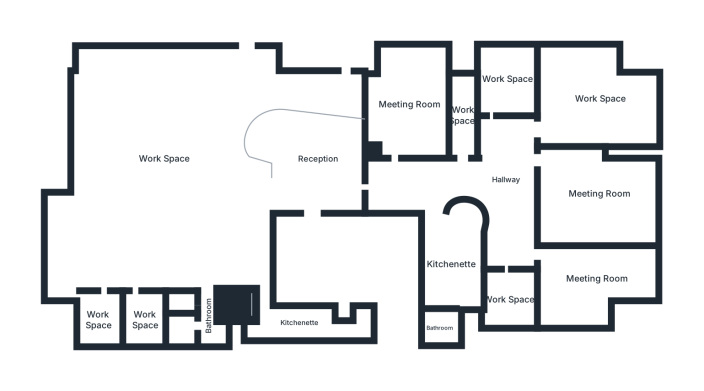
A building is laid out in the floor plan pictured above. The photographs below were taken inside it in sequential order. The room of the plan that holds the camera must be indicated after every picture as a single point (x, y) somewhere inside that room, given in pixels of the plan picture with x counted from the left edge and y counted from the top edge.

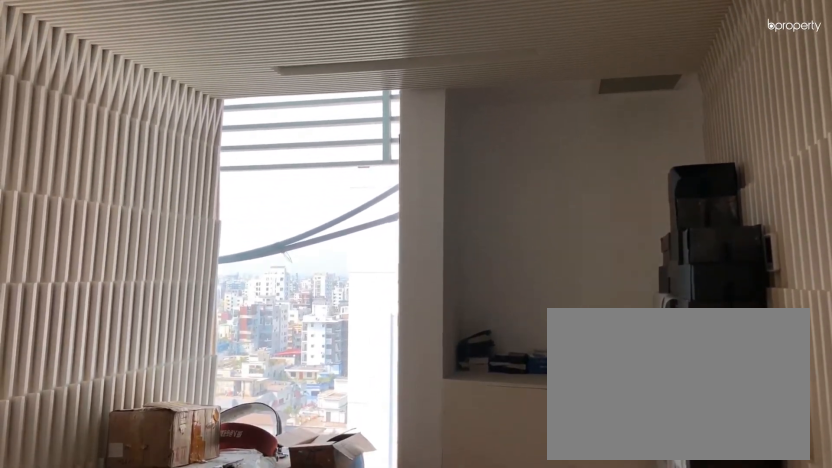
(508, 298)
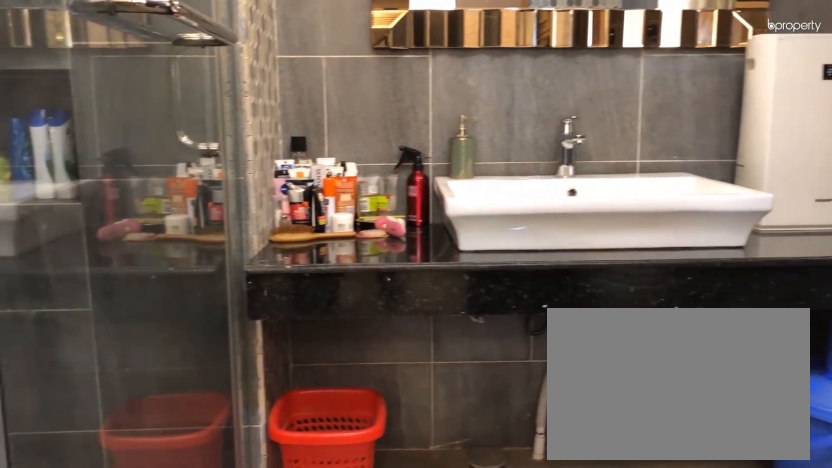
(440, 328)
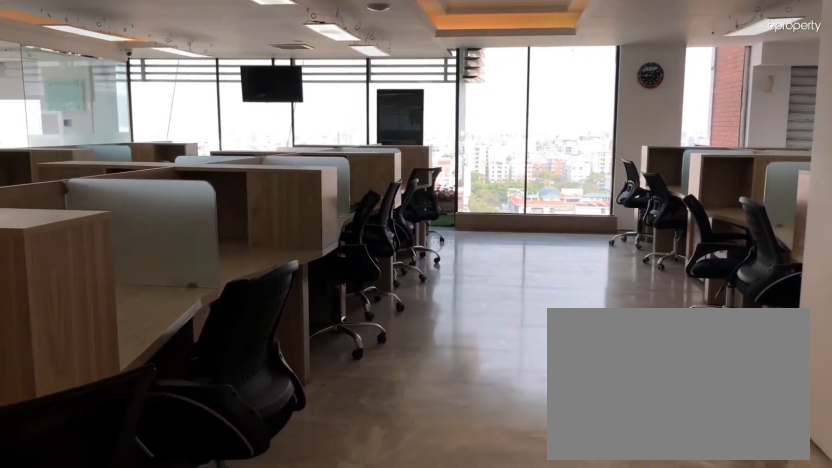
(164, 158)
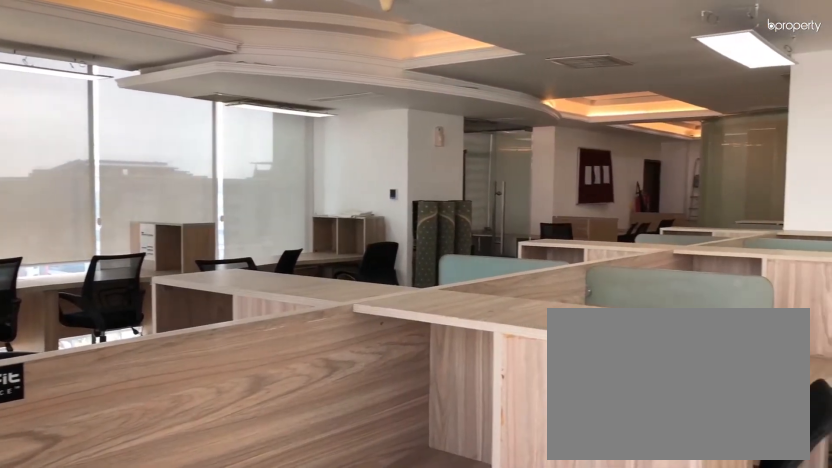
(164, 158)
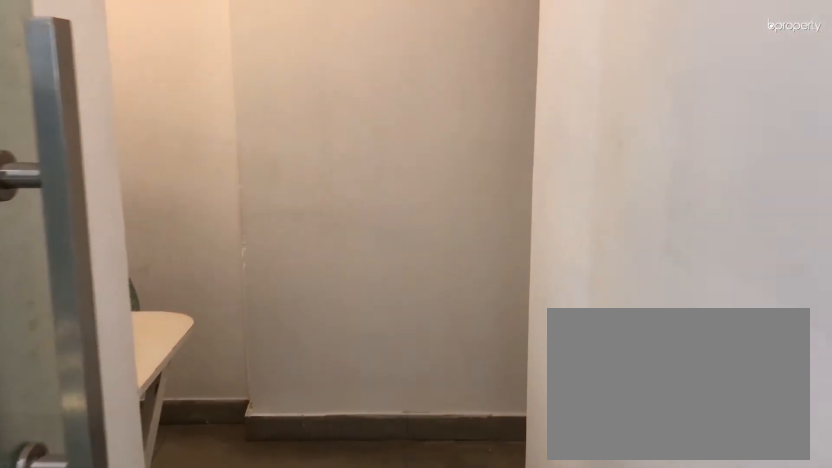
(298, 323)
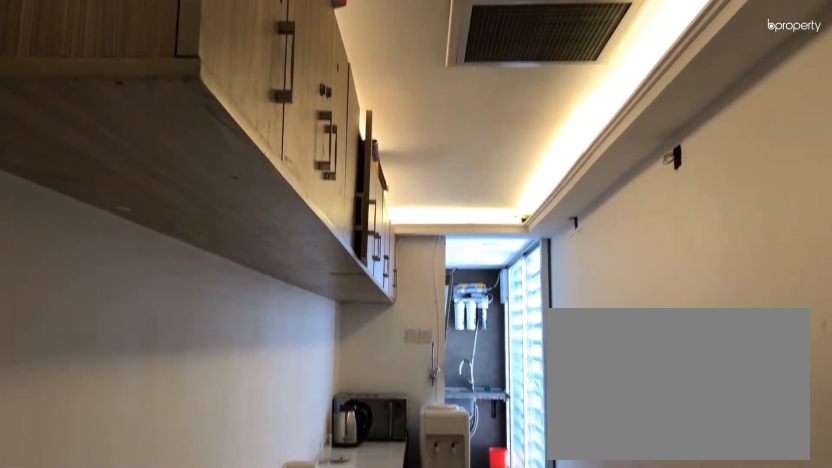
(298, 323)
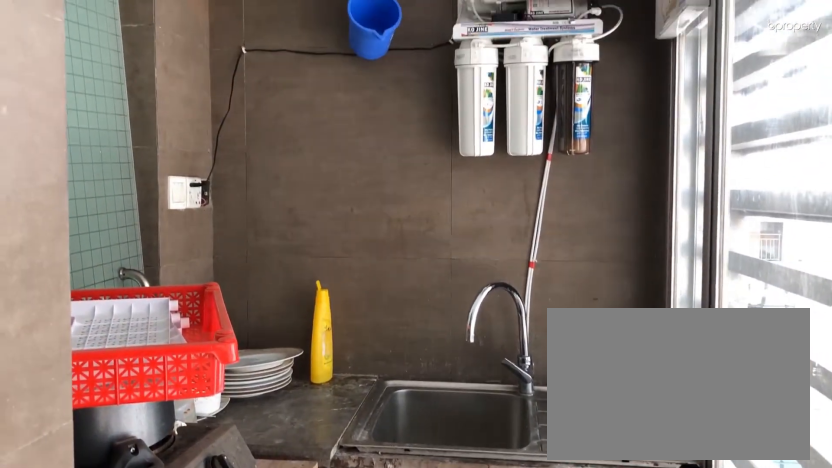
(362, 326)
